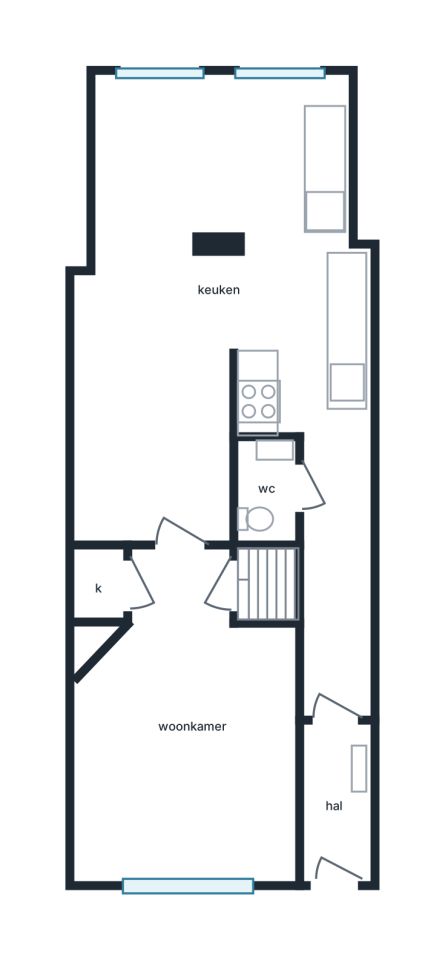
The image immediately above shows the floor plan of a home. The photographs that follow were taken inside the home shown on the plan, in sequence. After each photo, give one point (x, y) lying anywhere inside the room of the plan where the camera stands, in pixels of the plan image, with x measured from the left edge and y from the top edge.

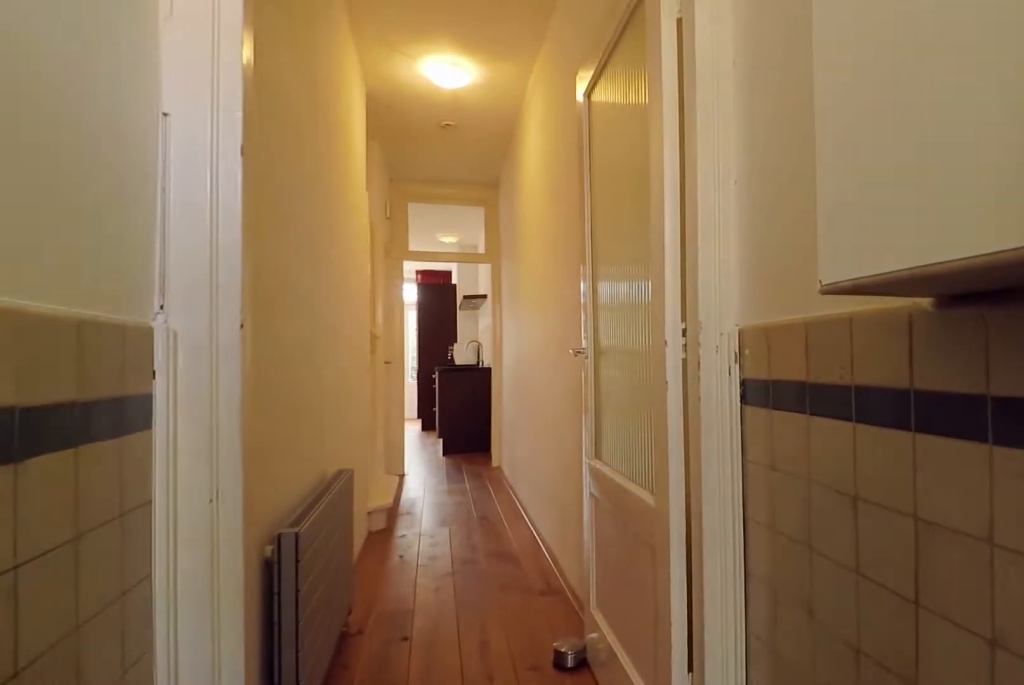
(333, 802)
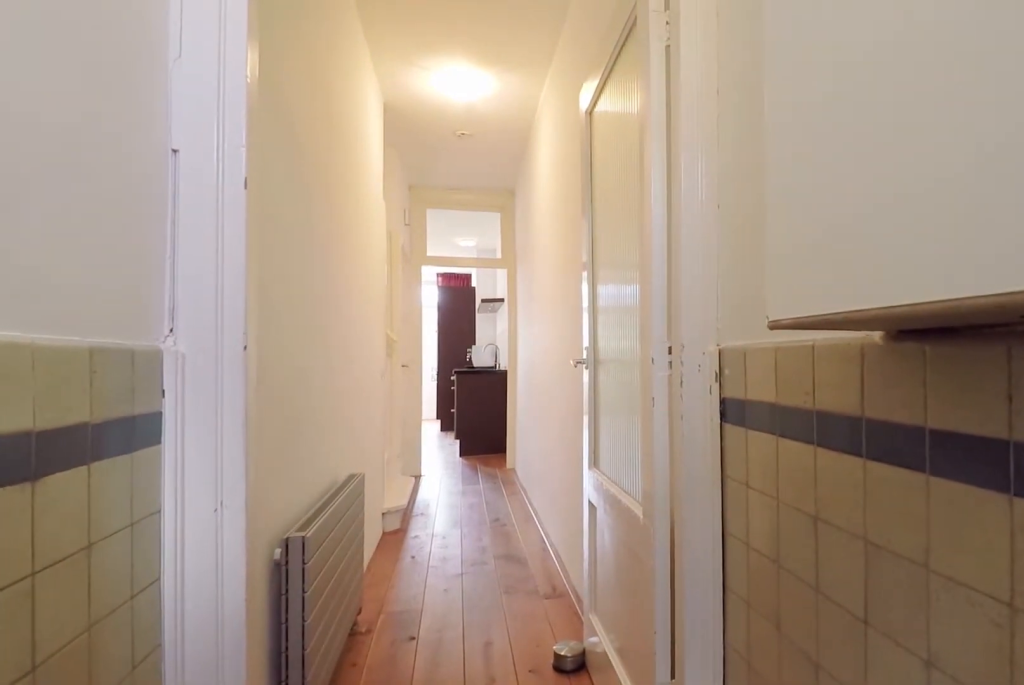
(333, 802)
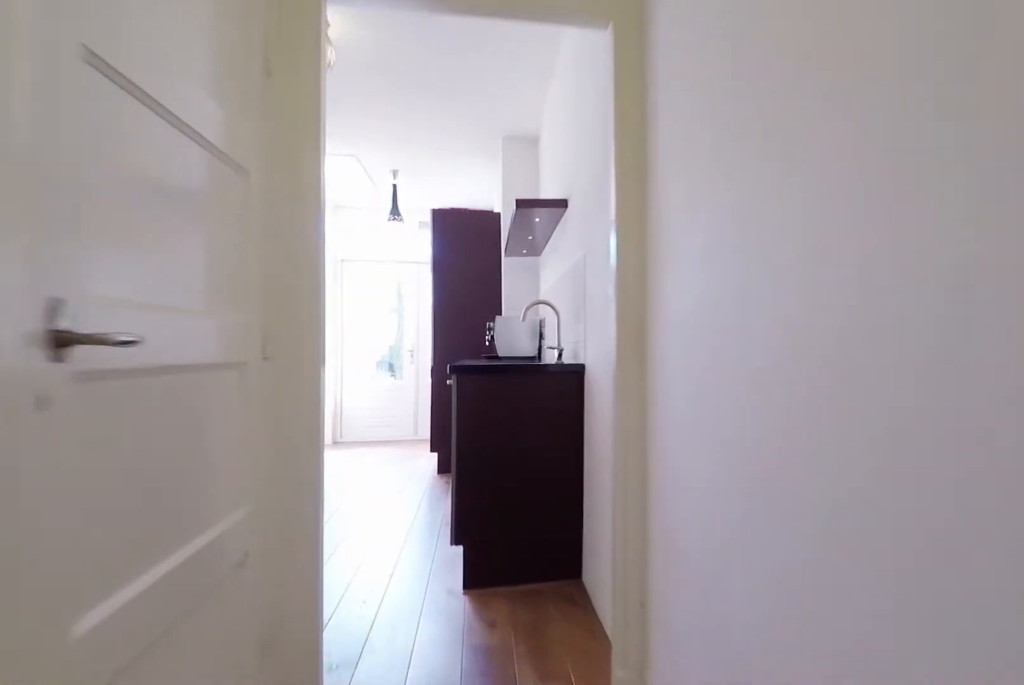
(335, 578)
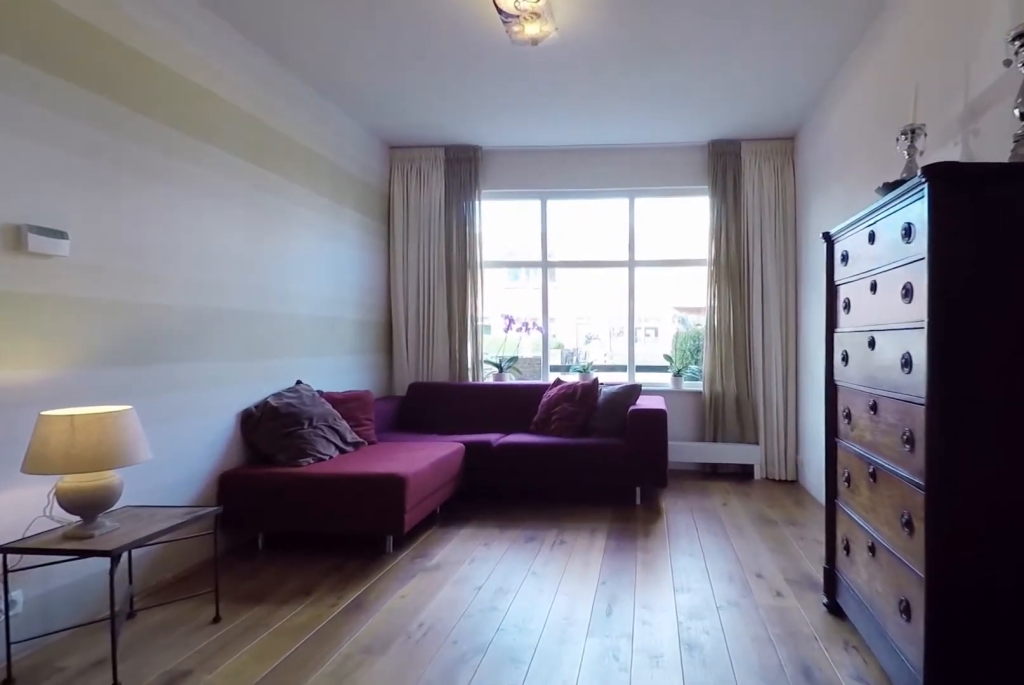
(184, 732)
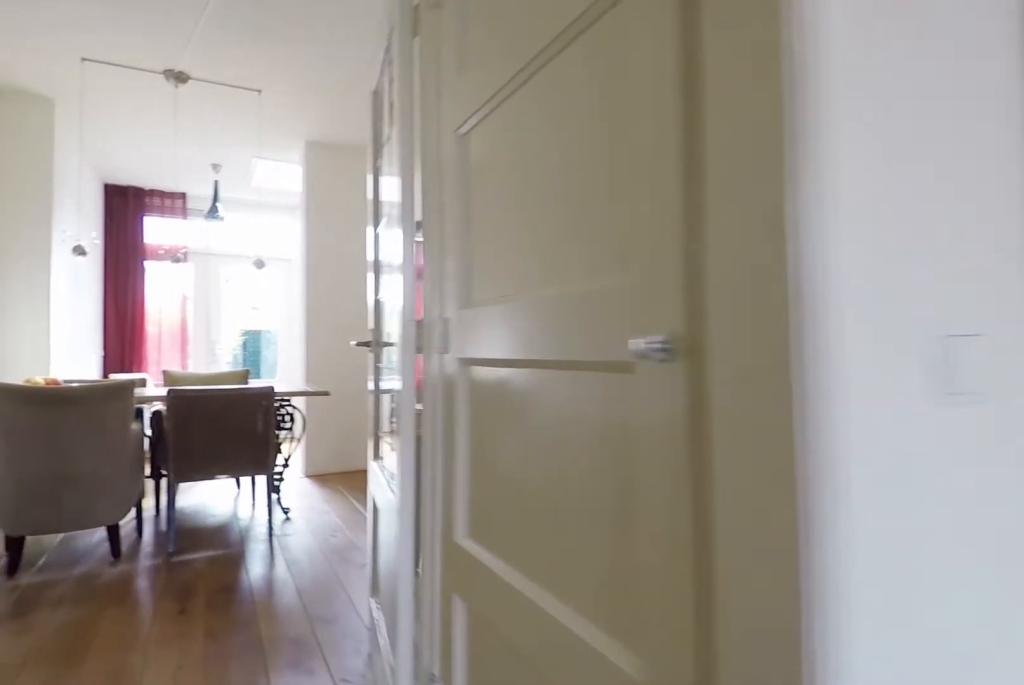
(184, 732)
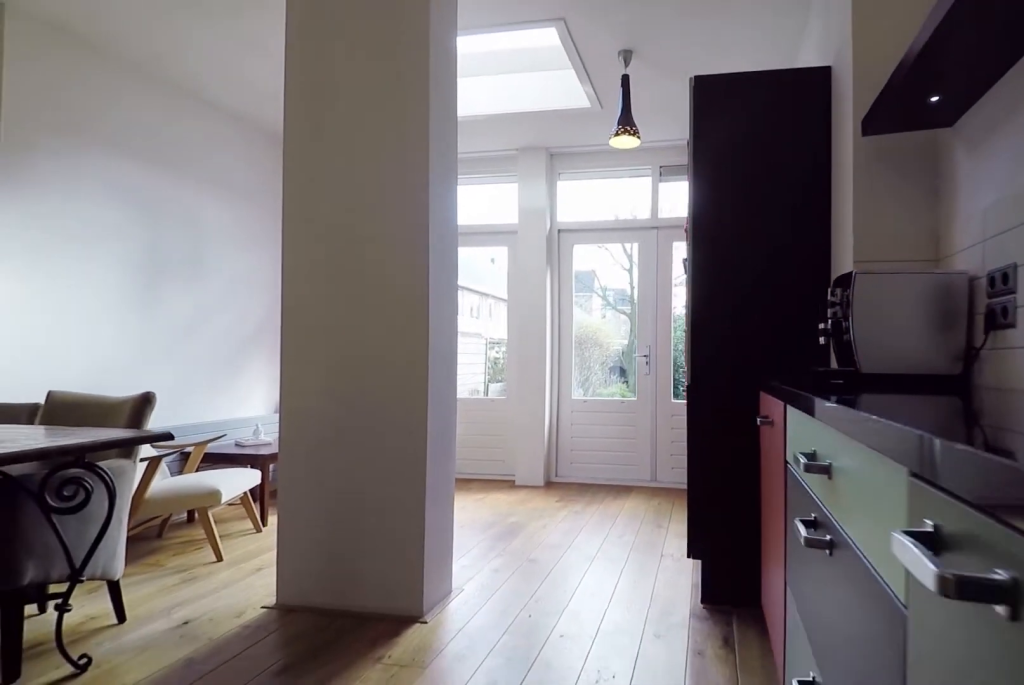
(195, 316)
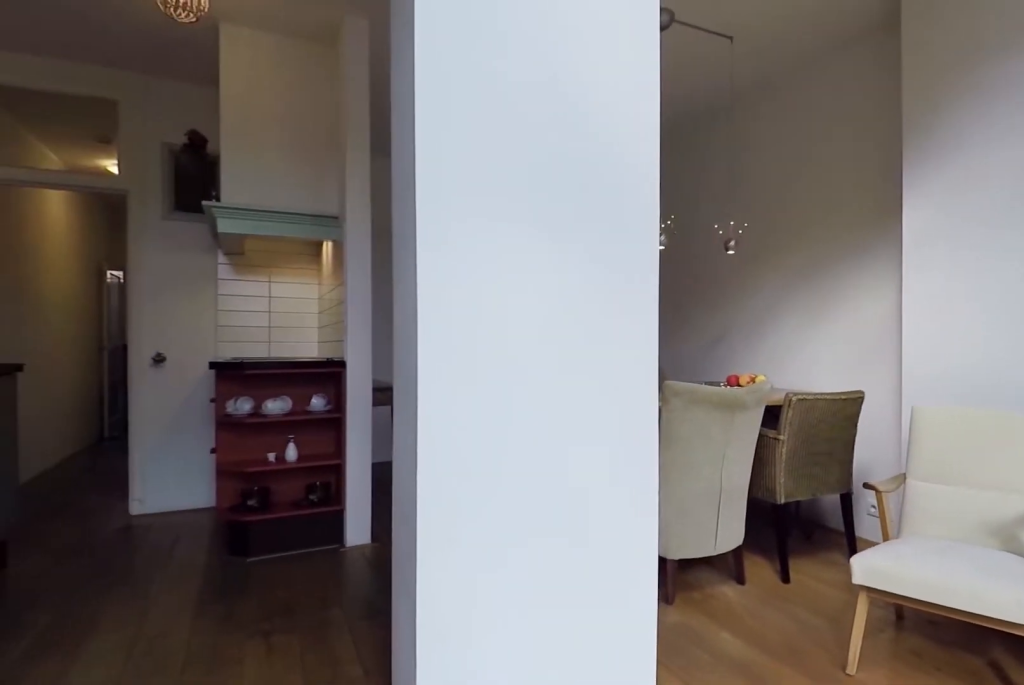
(262, 91)
